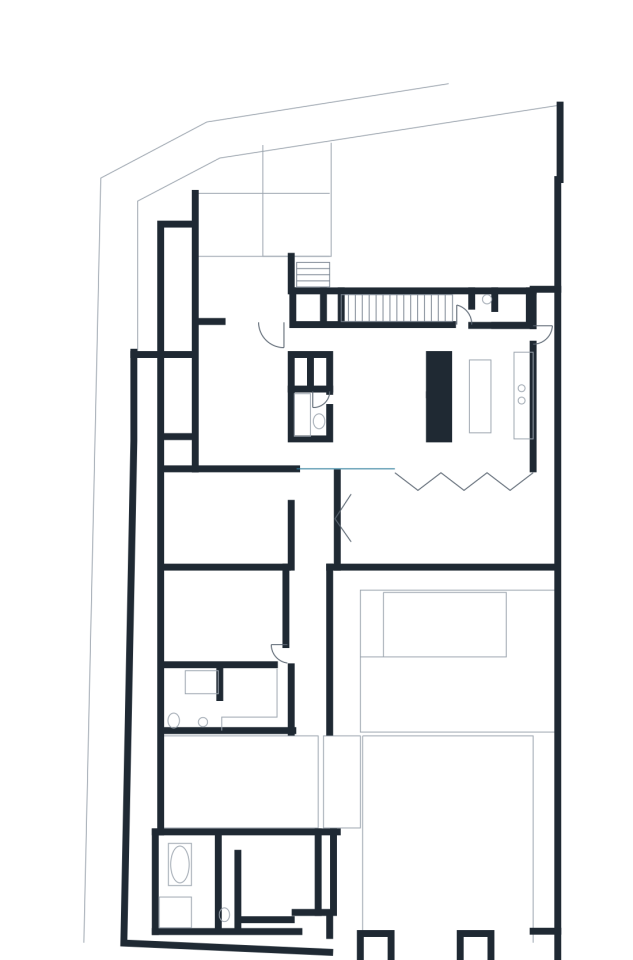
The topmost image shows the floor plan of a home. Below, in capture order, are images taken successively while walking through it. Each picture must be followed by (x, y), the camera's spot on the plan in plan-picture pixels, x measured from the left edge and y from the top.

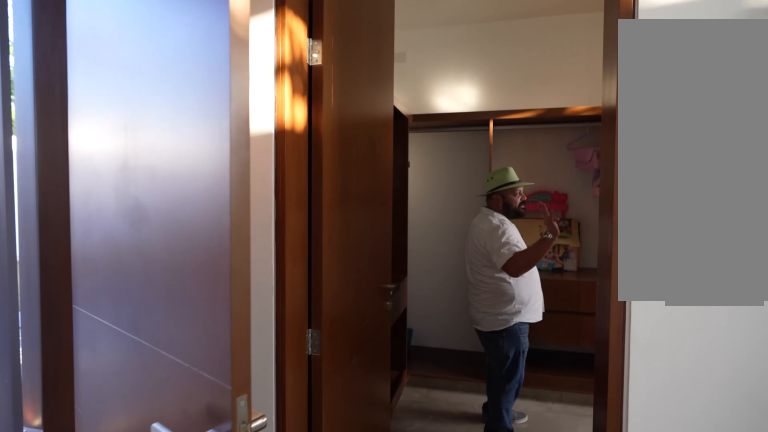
(266, 634)
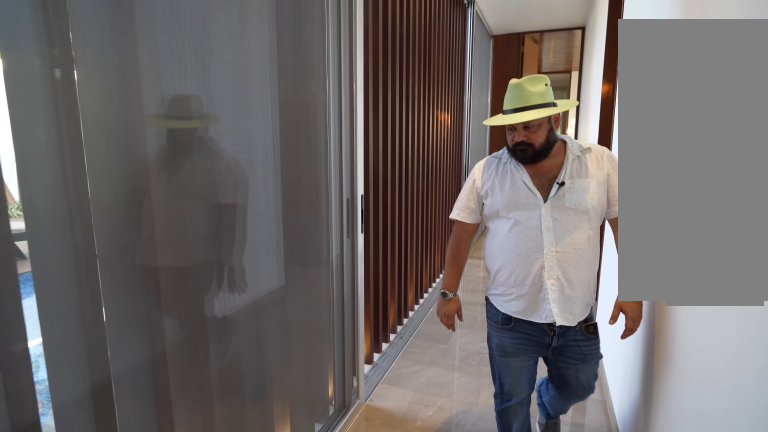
(311, 583)
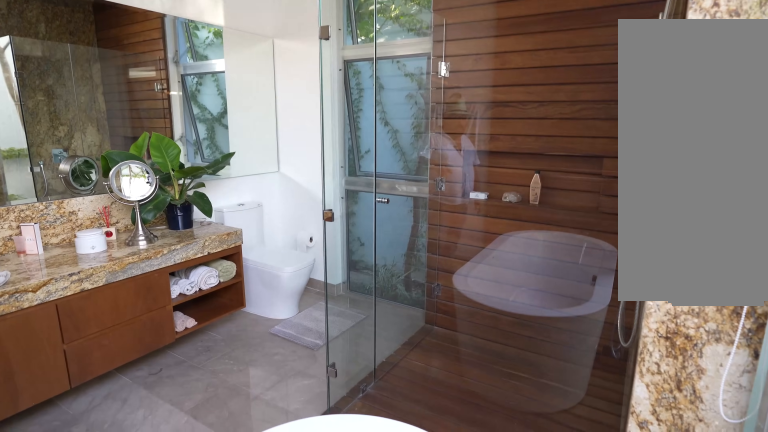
(158, 843)
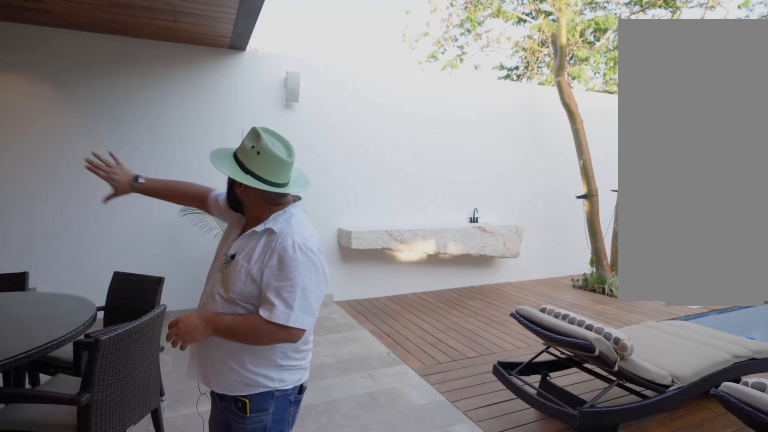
(438, 562)
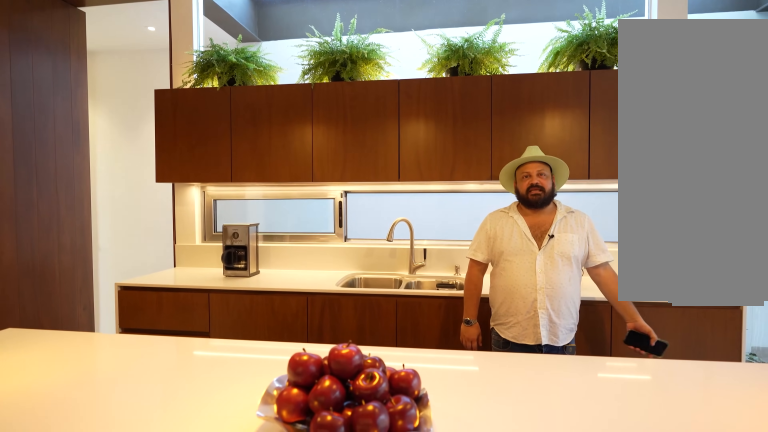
(457, 390)
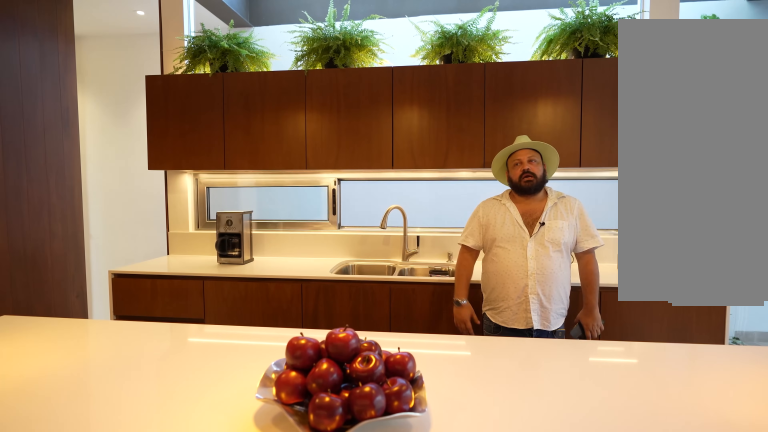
(457, 390)
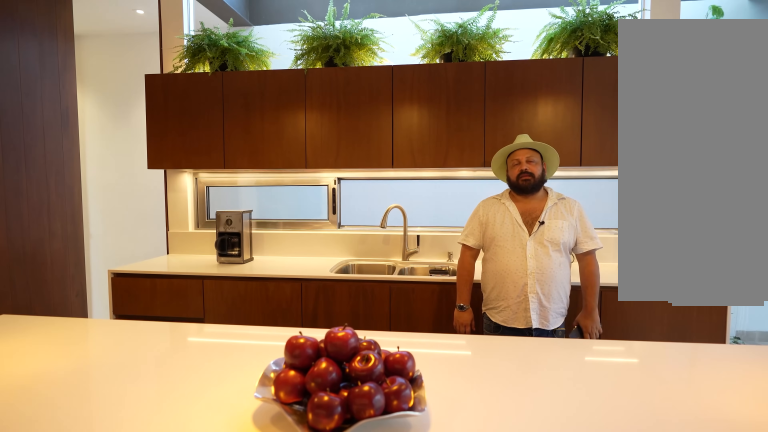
(457, 390)
